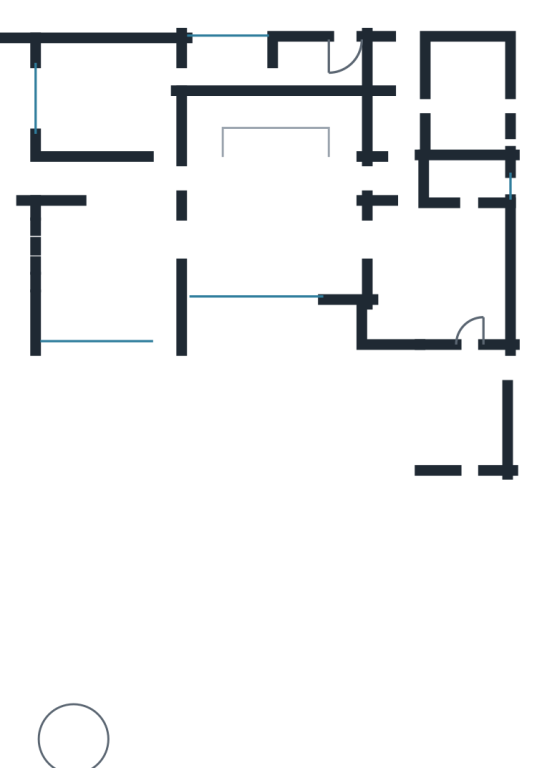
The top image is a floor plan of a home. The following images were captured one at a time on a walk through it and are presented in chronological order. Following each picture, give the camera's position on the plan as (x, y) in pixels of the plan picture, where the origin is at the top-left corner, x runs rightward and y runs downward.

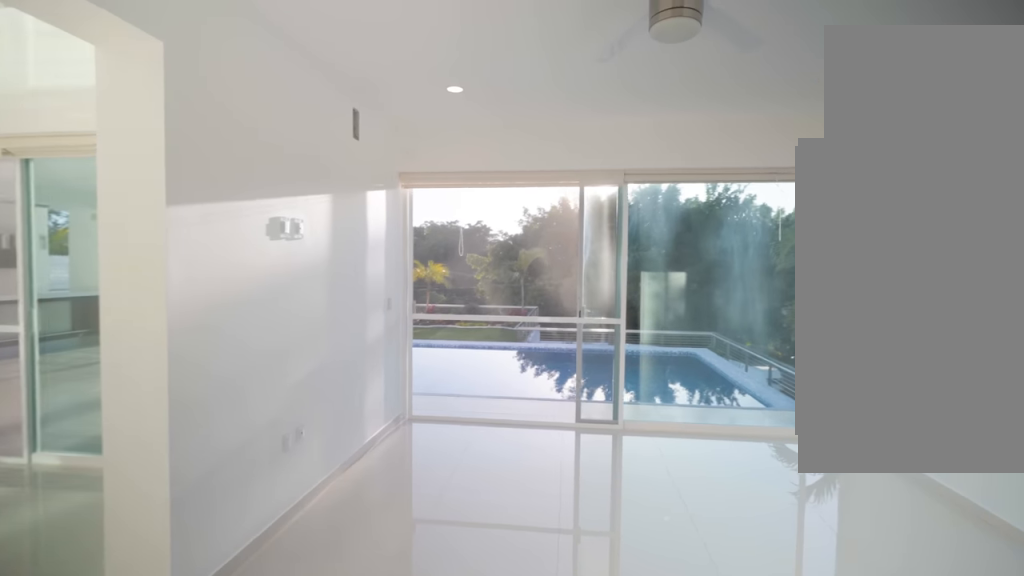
(152, 179)
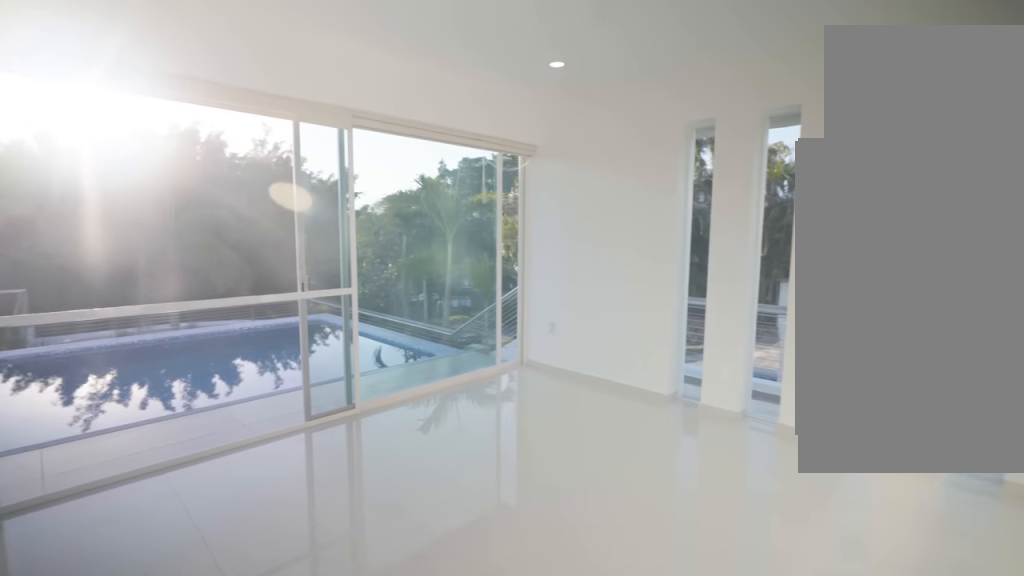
(161, 231)
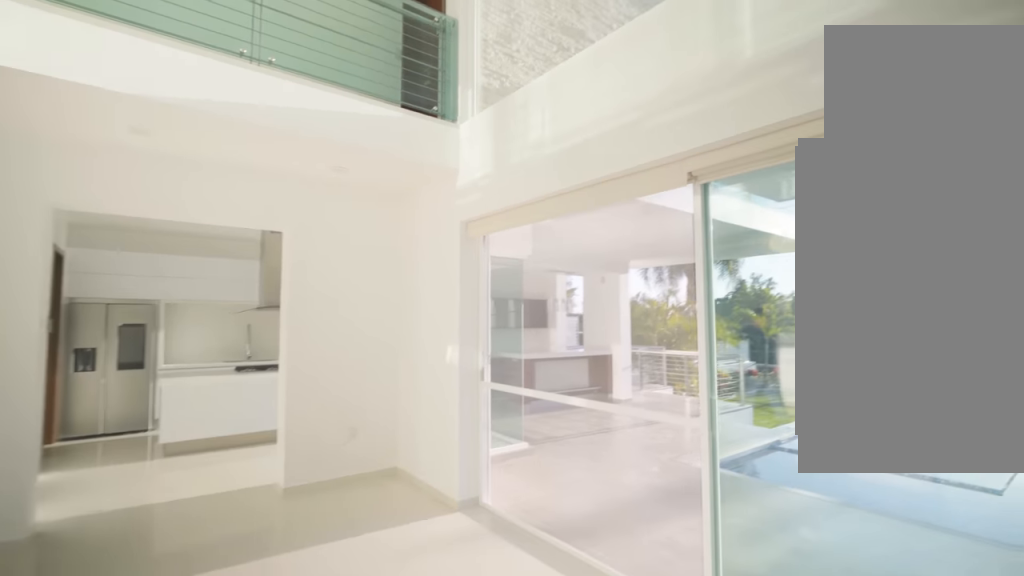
(218, 231)
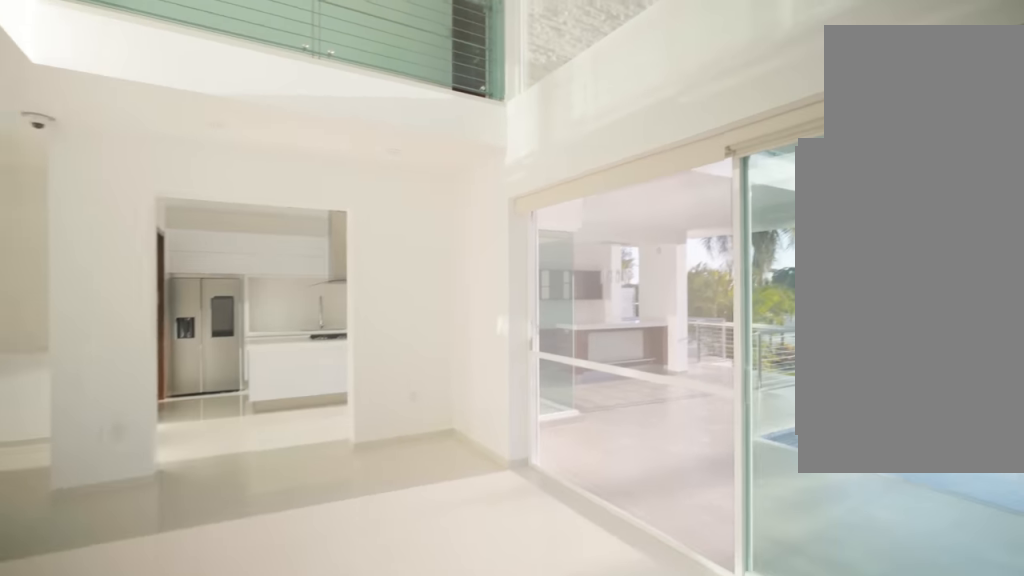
(218, 231)
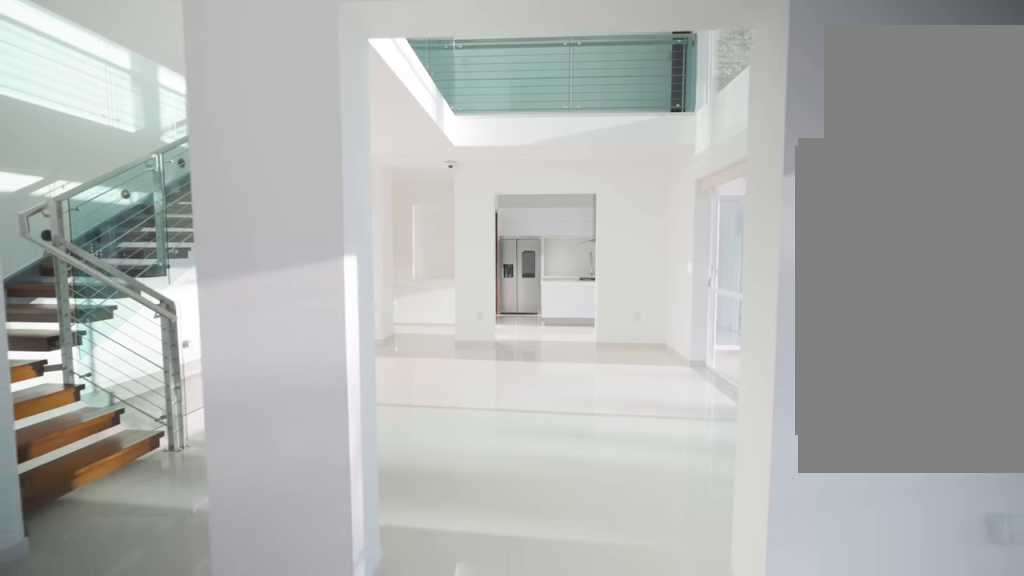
(138, 237)
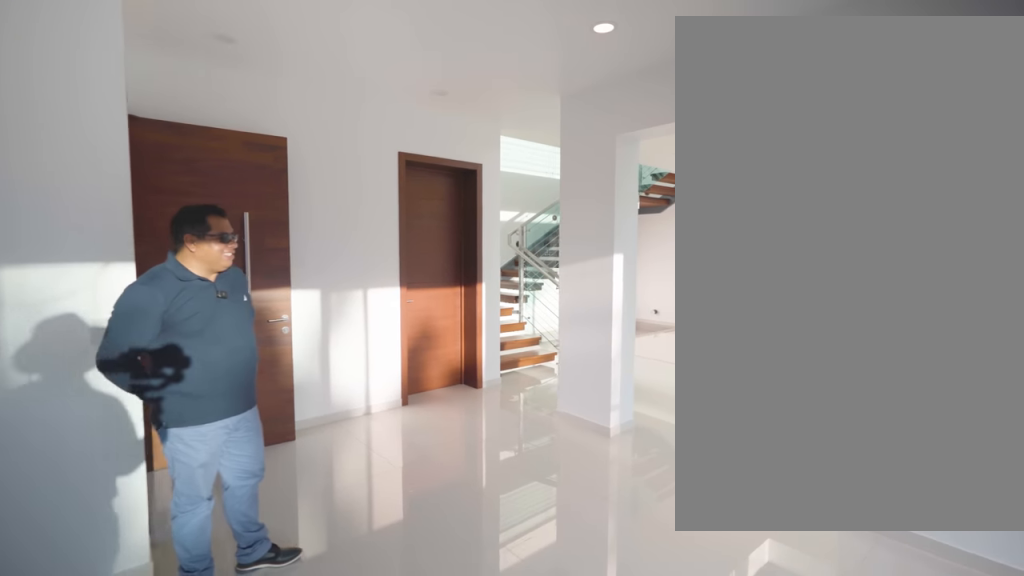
(109, 237)
